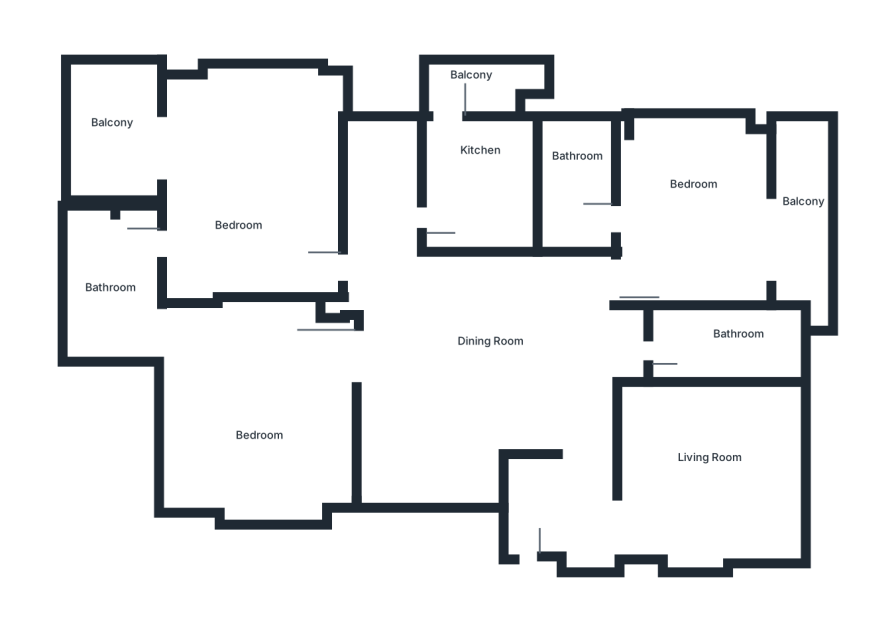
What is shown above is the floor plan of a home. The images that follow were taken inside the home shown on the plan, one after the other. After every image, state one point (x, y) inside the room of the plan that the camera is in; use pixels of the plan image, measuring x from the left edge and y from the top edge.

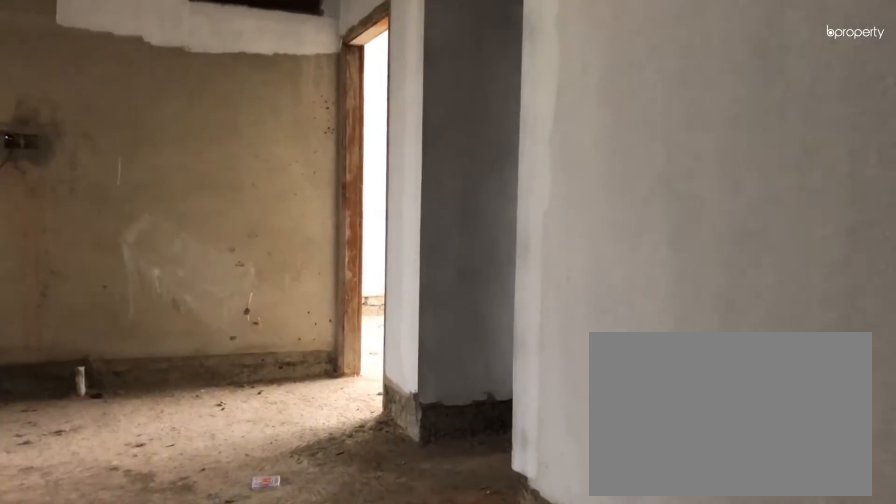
(488, 371)
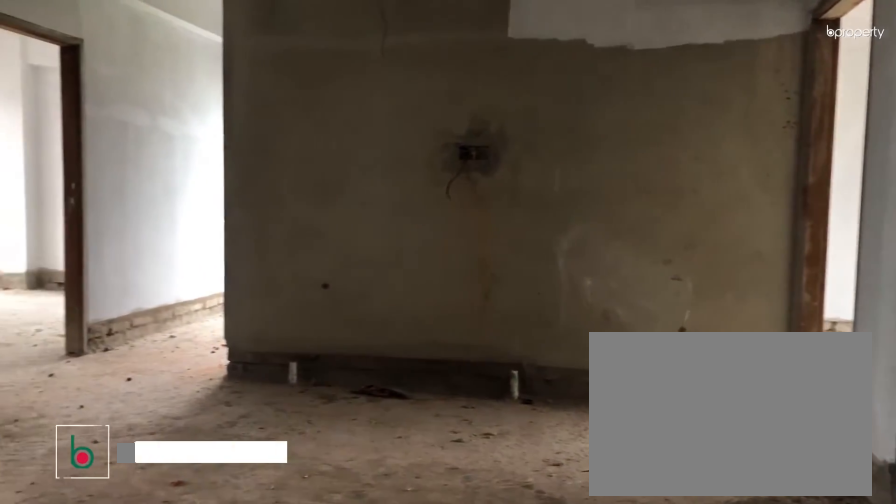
(488, 371)
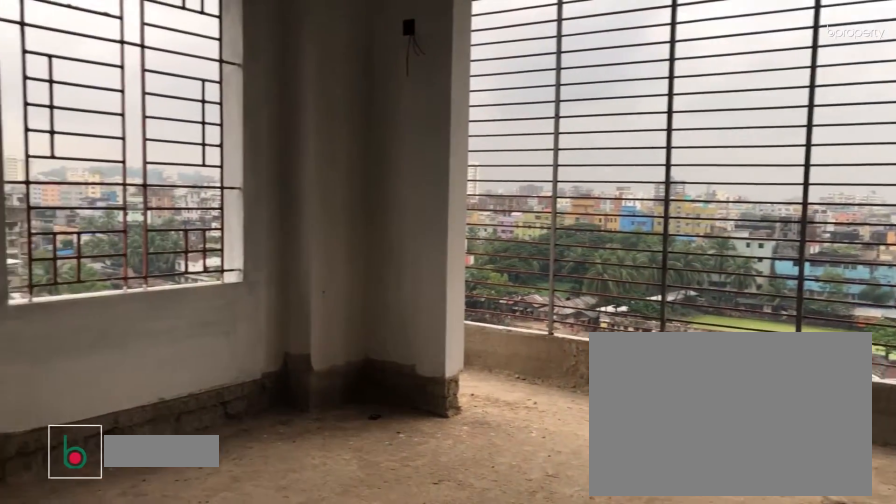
(699, 204)
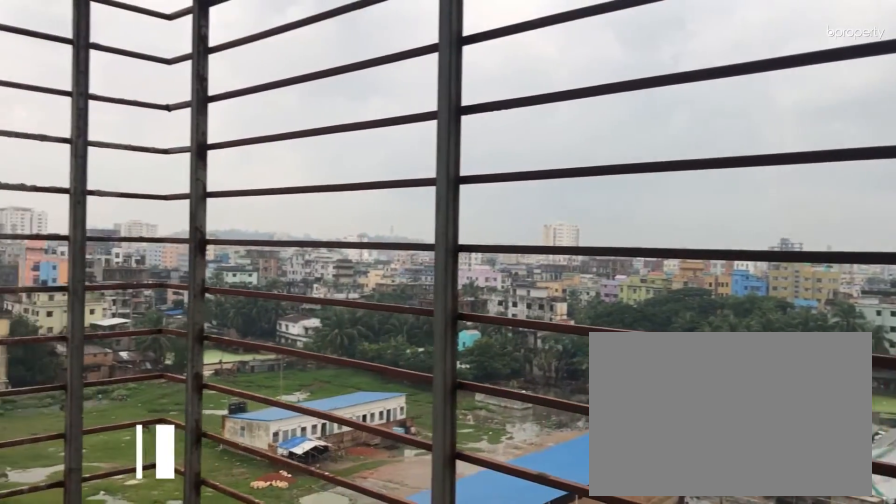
(811, 223)
